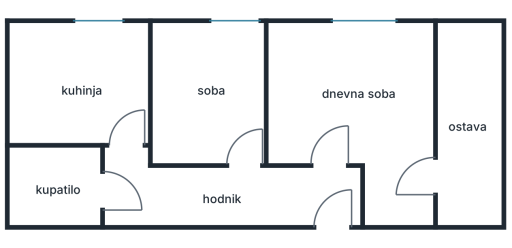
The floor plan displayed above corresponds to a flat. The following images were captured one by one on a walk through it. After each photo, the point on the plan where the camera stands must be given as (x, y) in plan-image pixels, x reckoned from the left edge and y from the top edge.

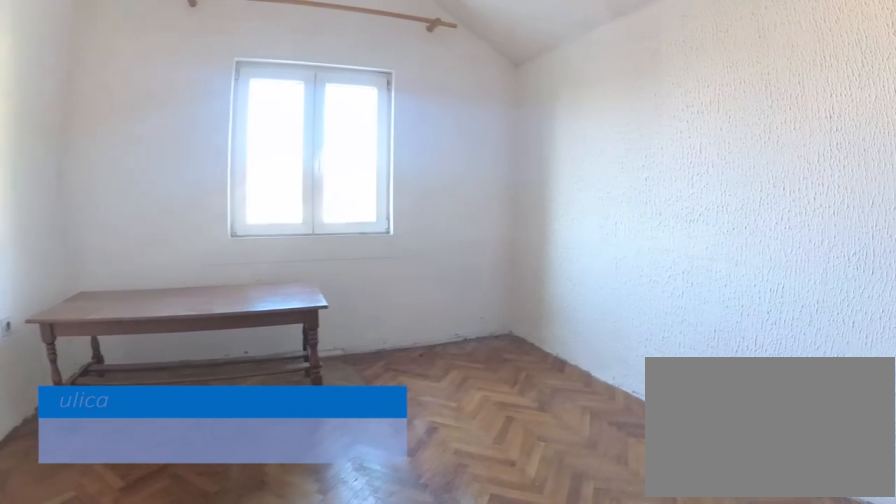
(330, 144)
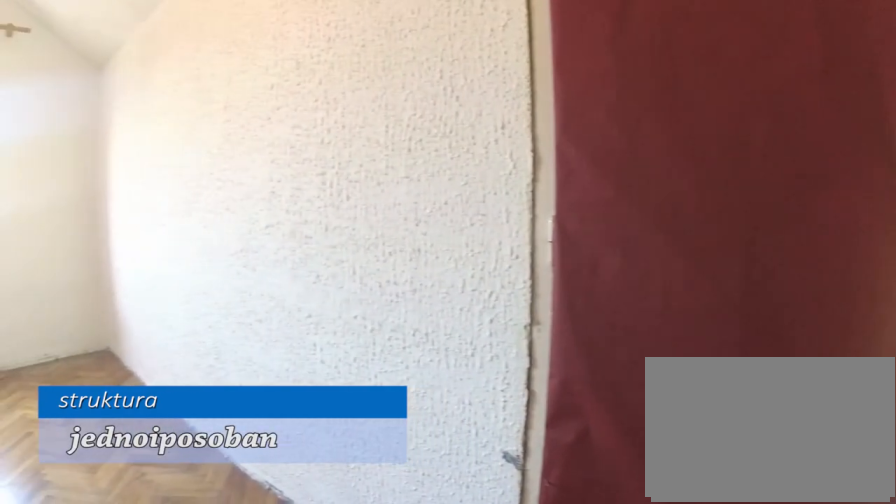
(378, 163)
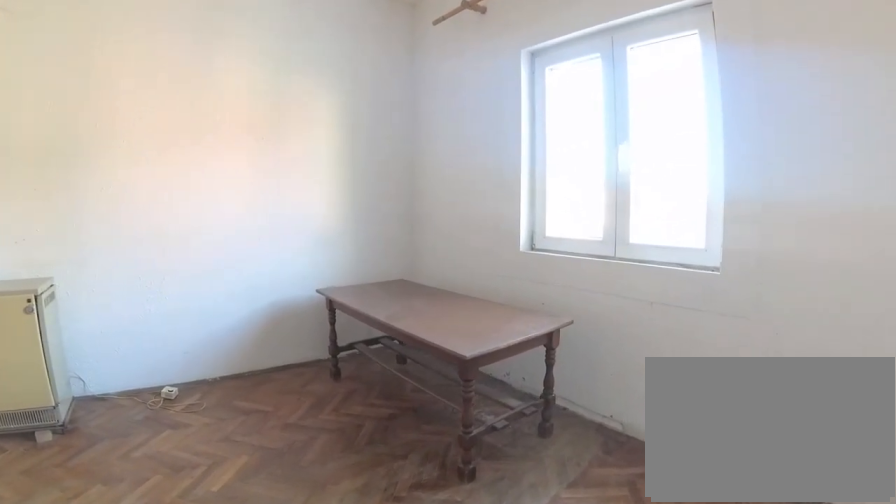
(398, 123)
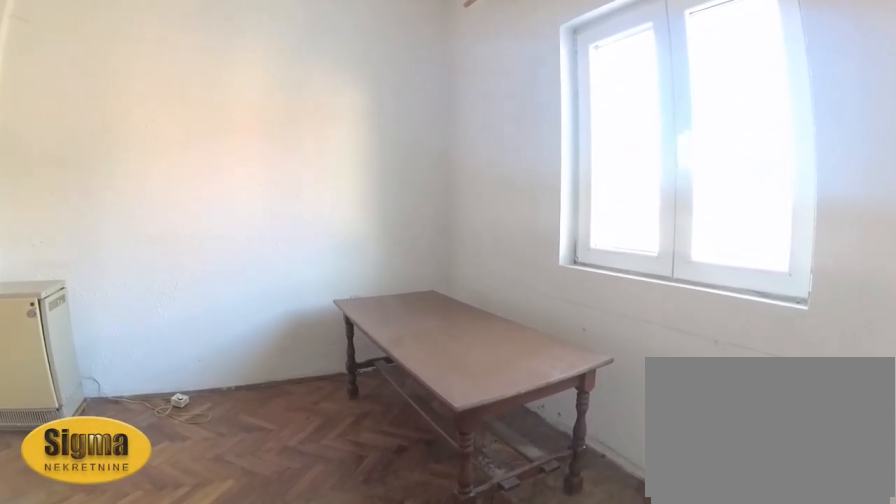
(398, 106)
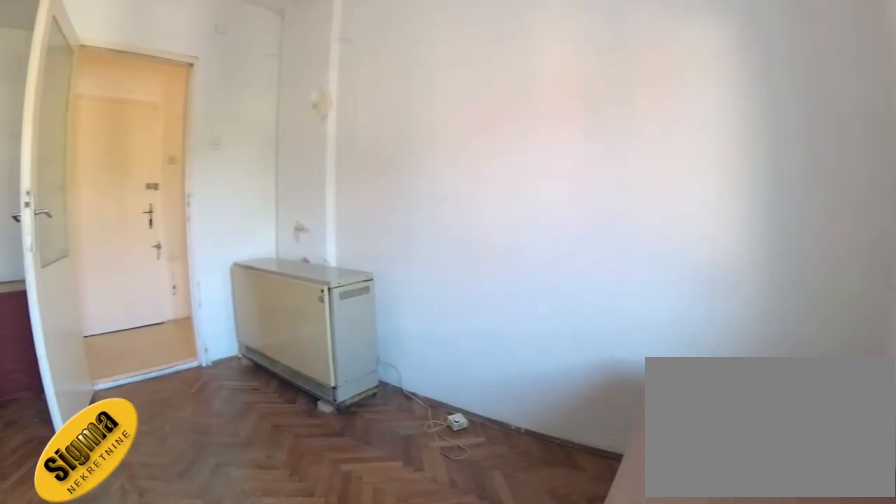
(379, 54)
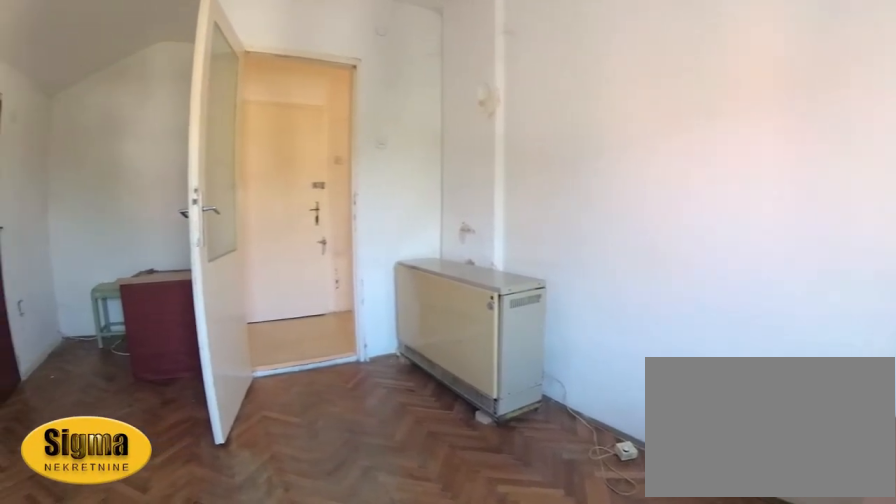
(367, 52)
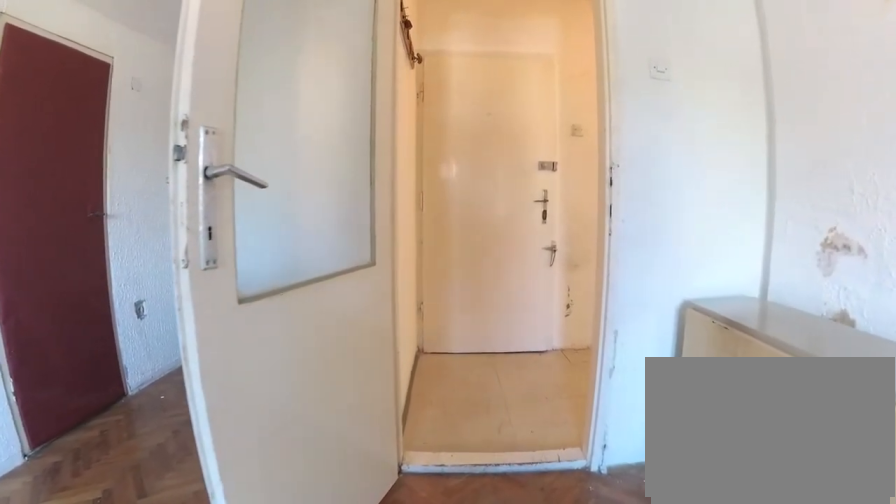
(343, 88)
